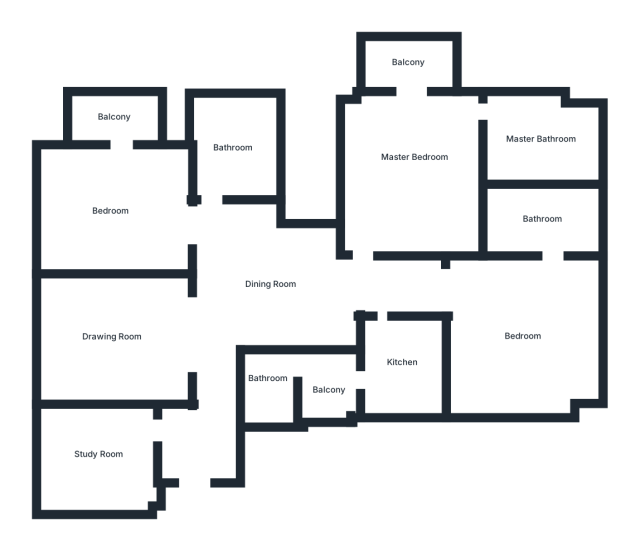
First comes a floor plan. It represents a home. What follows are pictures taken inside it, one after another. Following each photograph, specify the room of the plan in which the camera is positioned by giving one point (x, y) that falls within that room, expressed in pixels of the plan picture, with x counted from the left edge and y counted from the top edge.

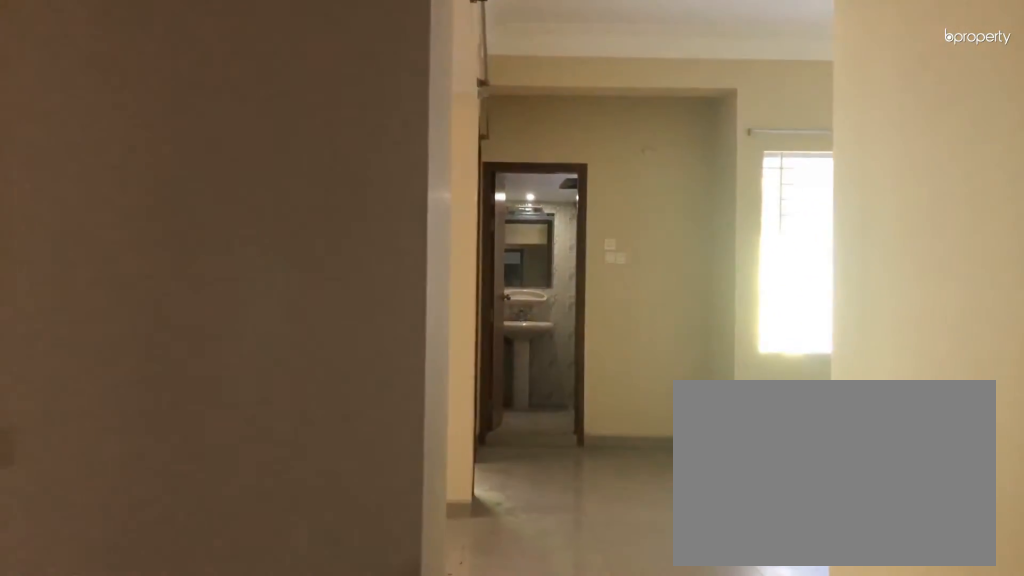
(206, 437)
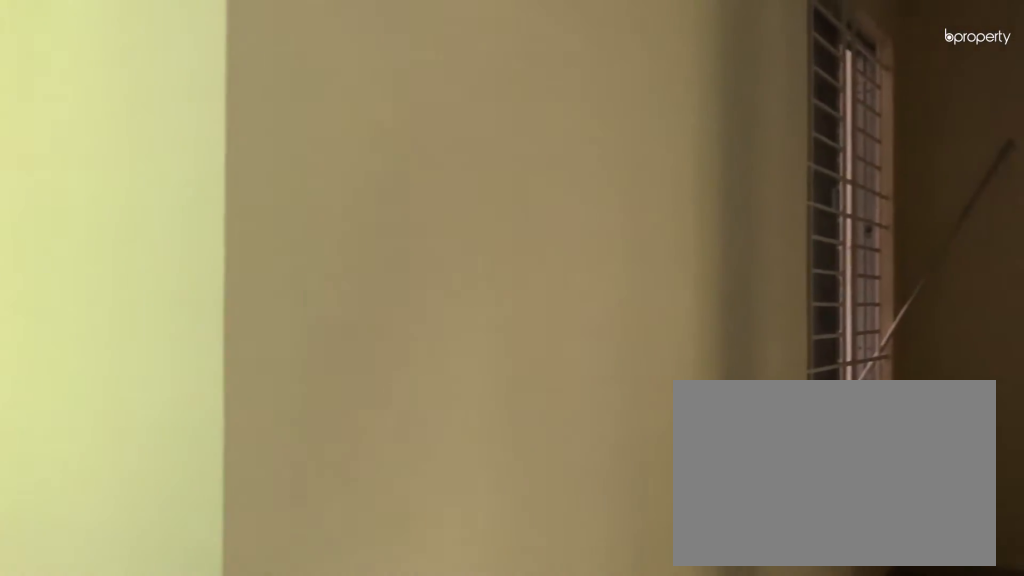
(113, 337)
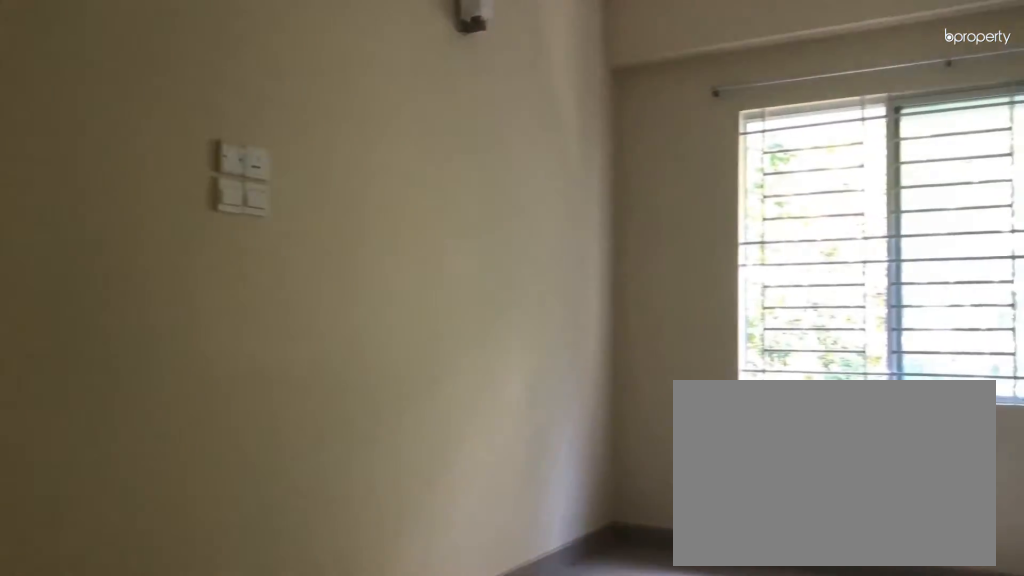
(113, 337)
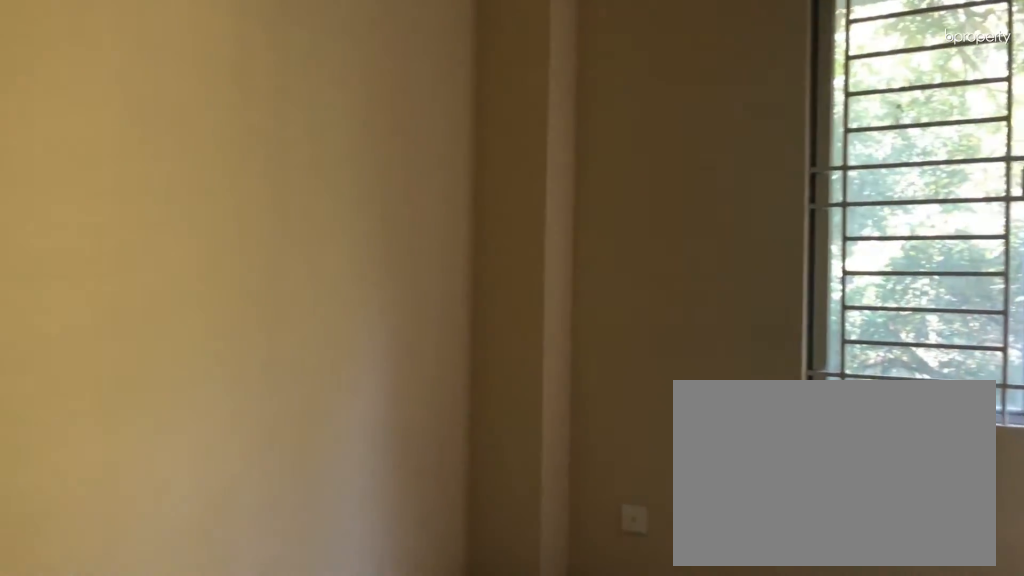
(98, 453)
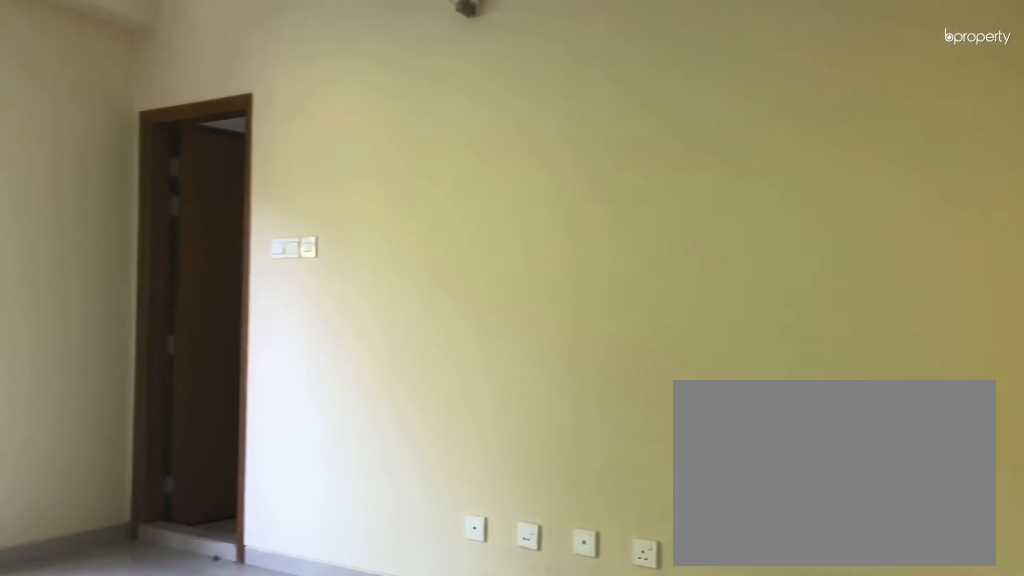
(416, 158)
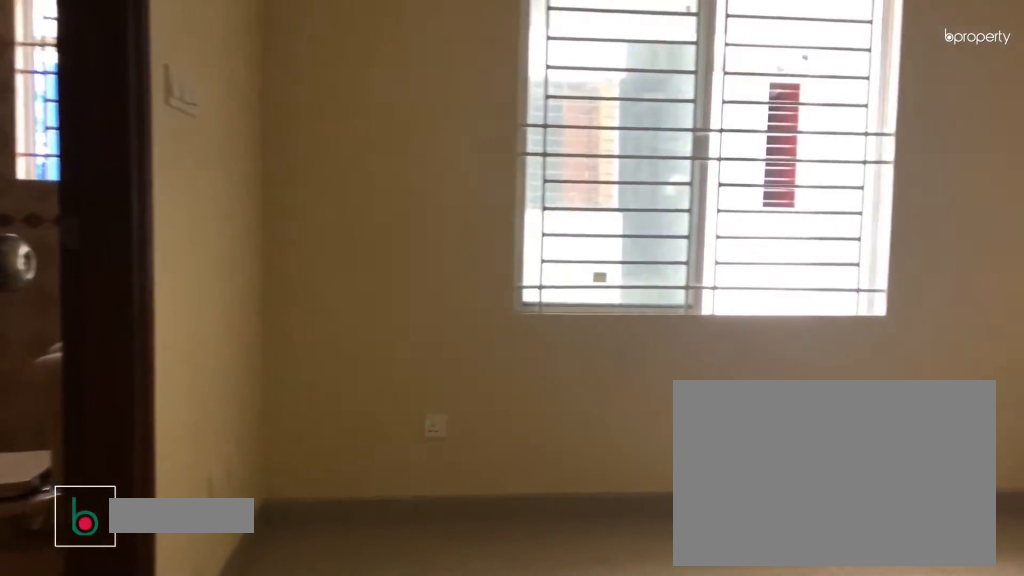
(522, 335)
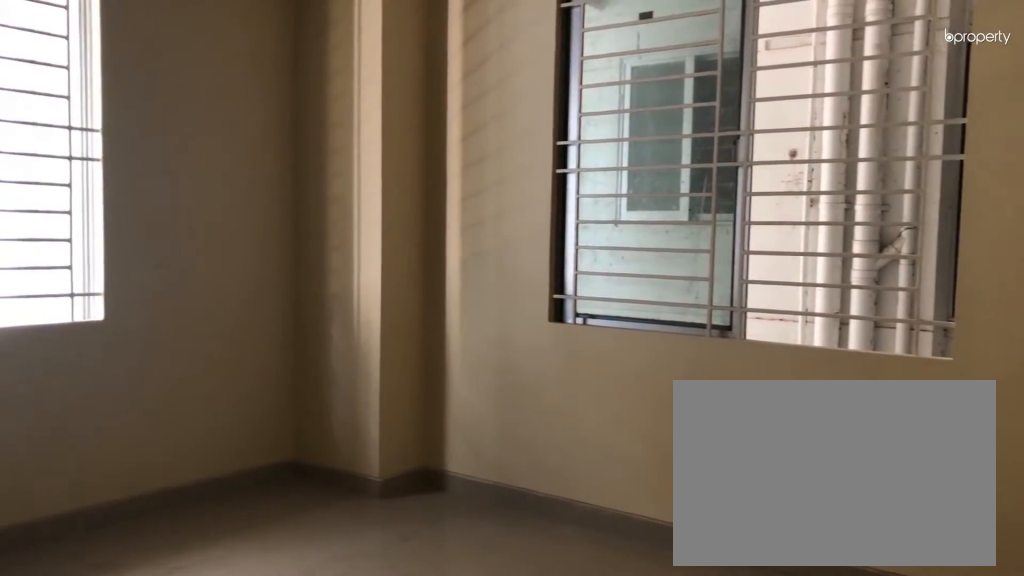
(522, 335)
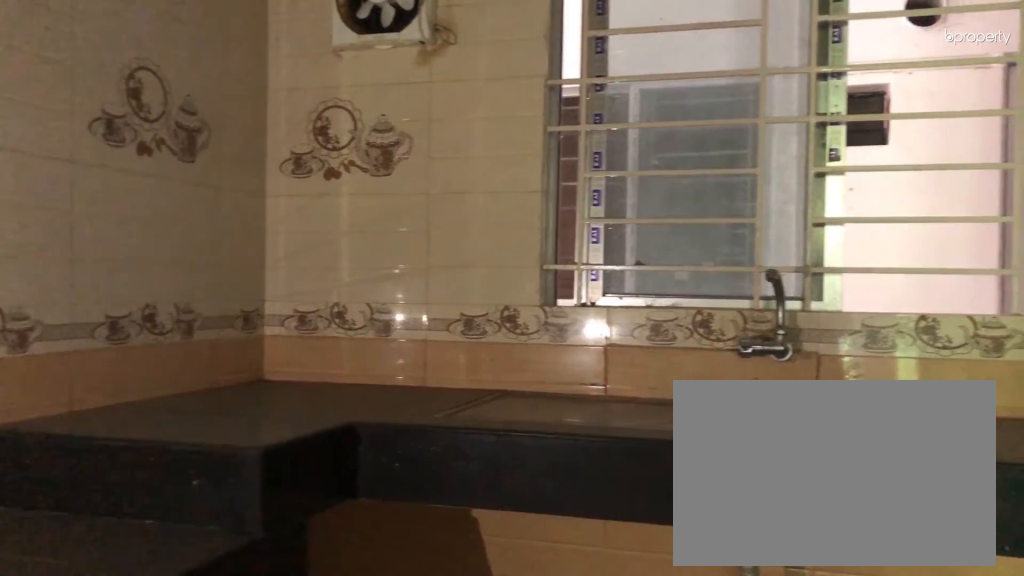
(403, 364)
